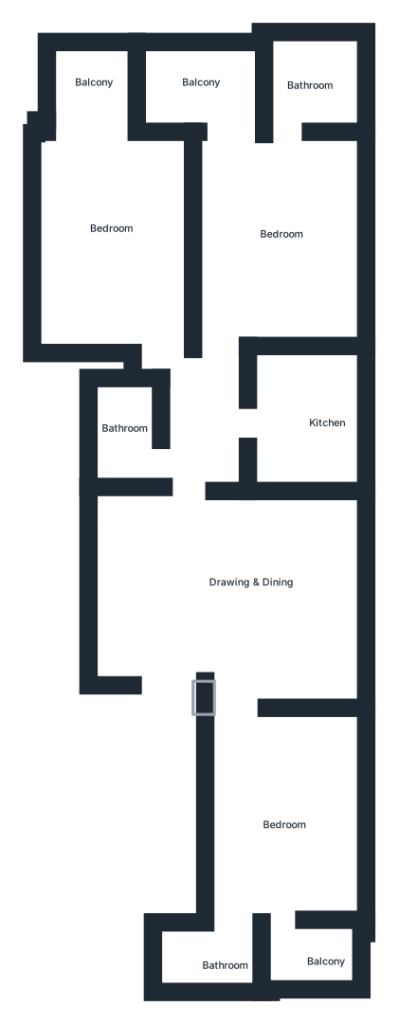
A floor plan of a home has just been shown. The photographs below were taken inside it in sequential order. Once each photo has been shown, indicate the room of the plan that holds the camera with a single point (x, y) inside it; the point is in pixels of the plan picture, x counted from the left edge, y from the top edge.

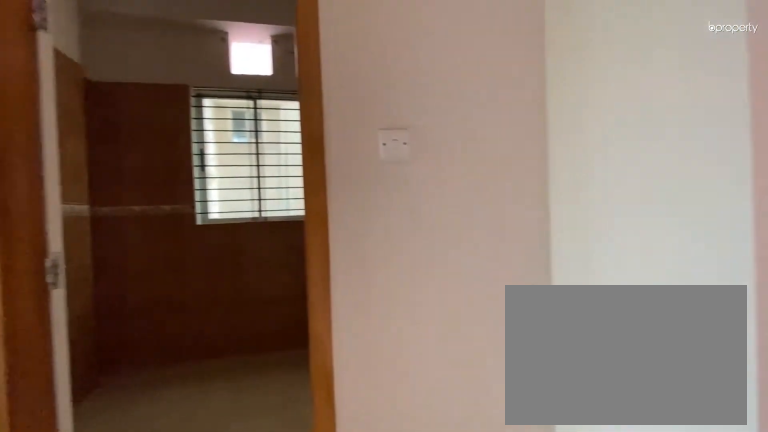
(235, 564)
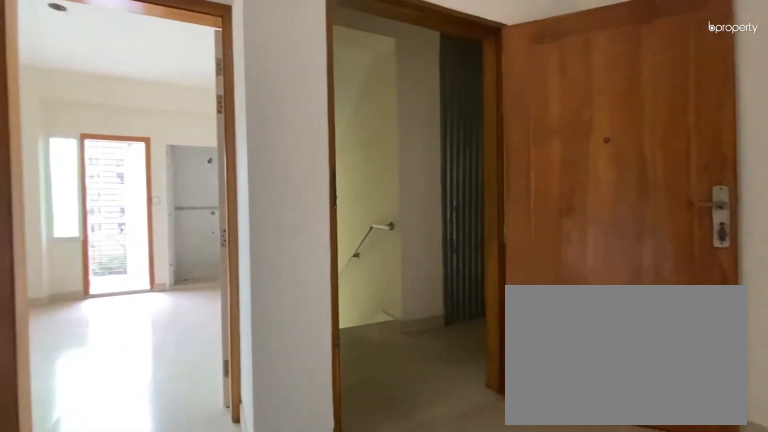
(235, 564)
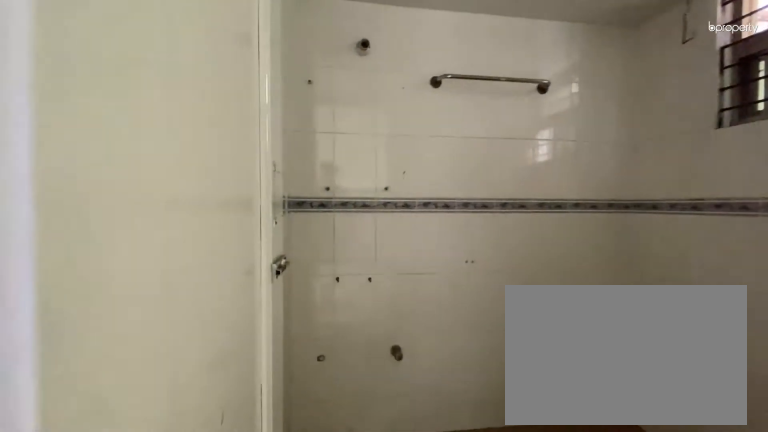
(307, 85)
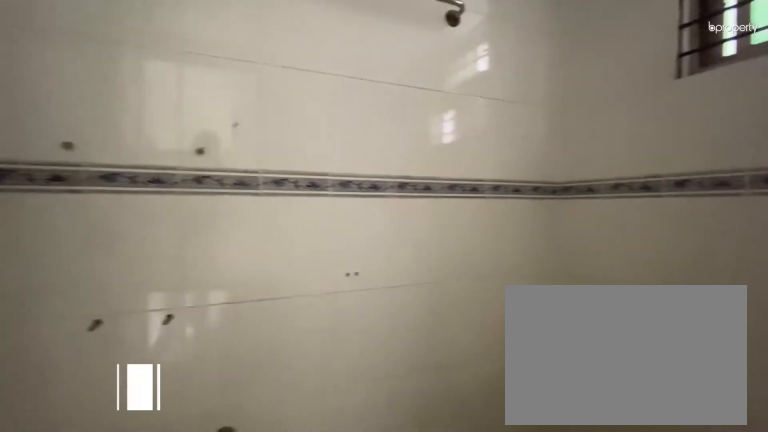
(307, 85)
